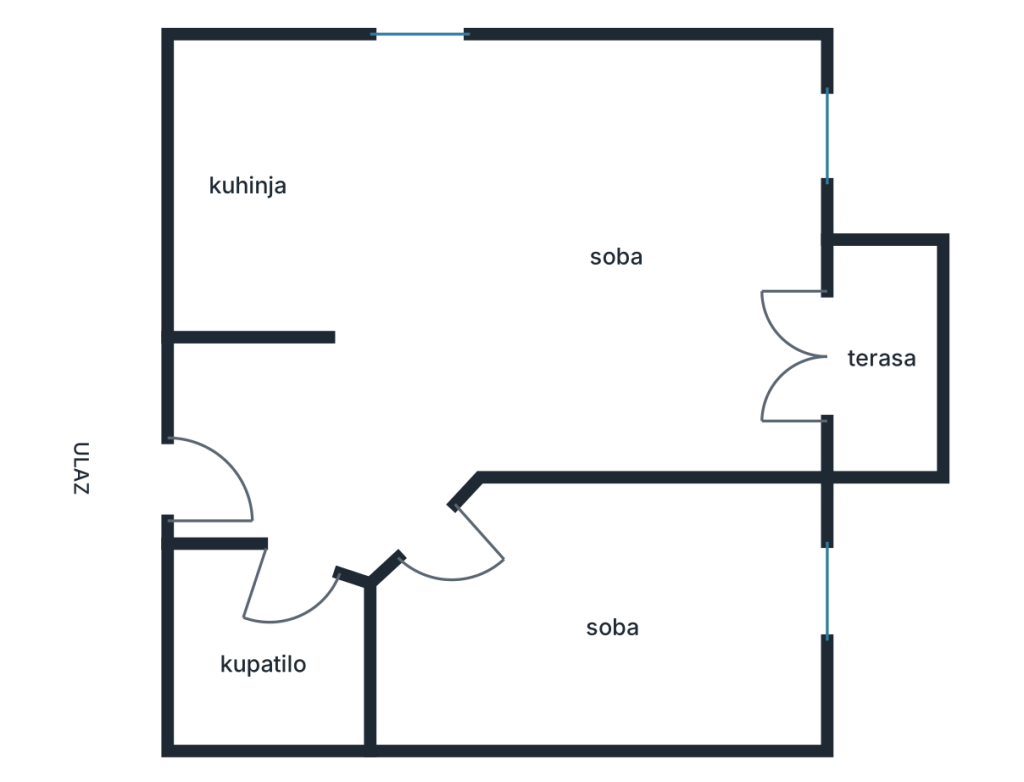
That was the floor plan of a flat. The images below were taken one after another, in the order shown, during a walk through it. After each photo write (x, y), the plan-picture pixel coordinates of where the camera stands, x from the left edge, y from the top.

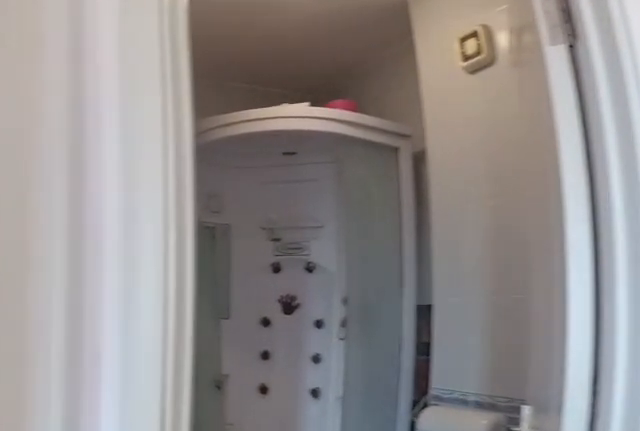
(409, 443)
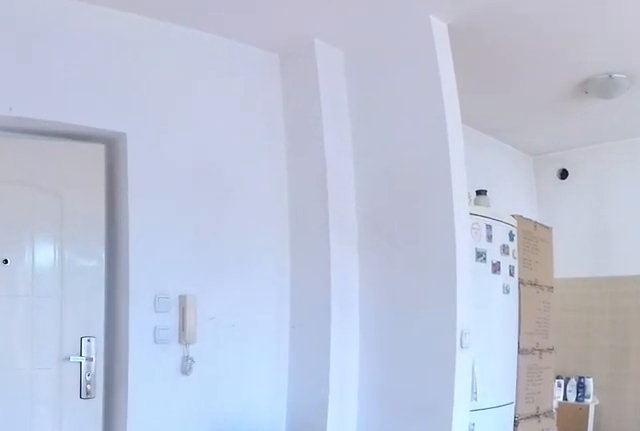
(393, 520)
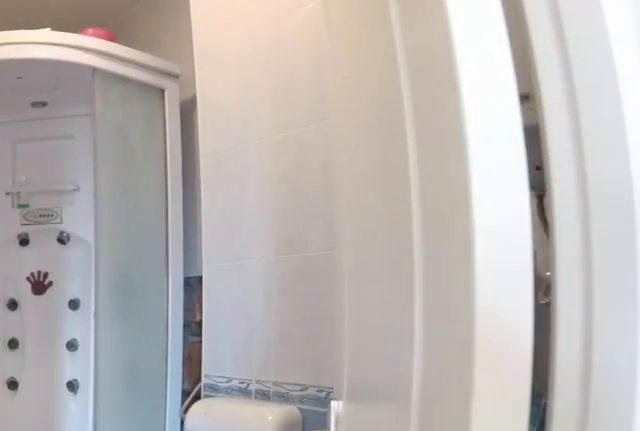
(327, 508)
